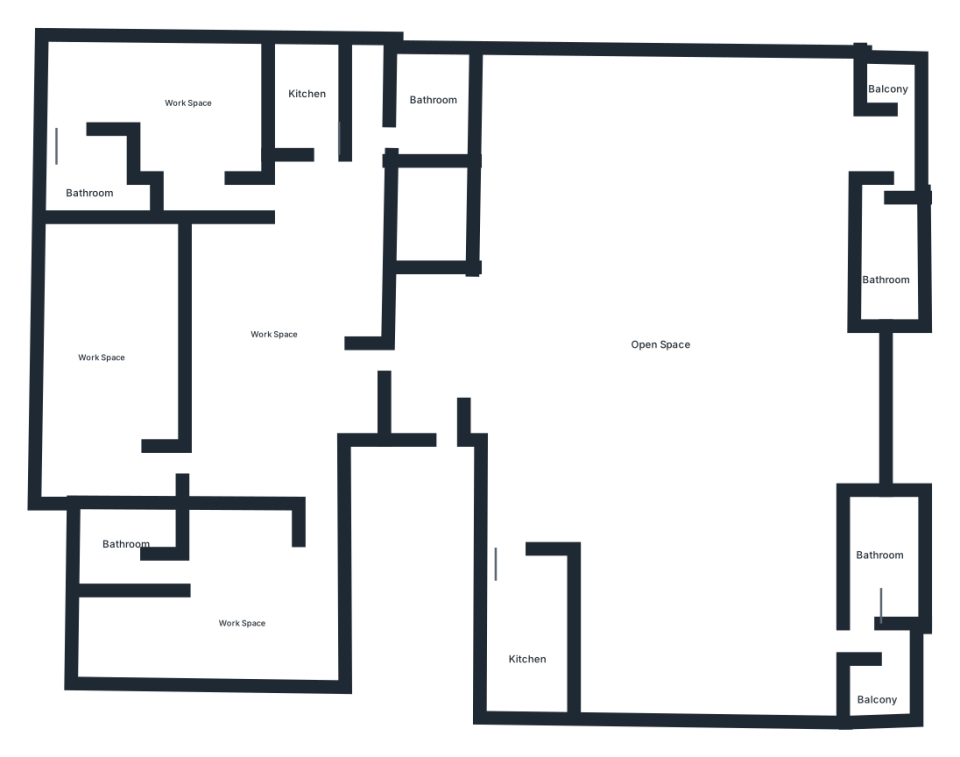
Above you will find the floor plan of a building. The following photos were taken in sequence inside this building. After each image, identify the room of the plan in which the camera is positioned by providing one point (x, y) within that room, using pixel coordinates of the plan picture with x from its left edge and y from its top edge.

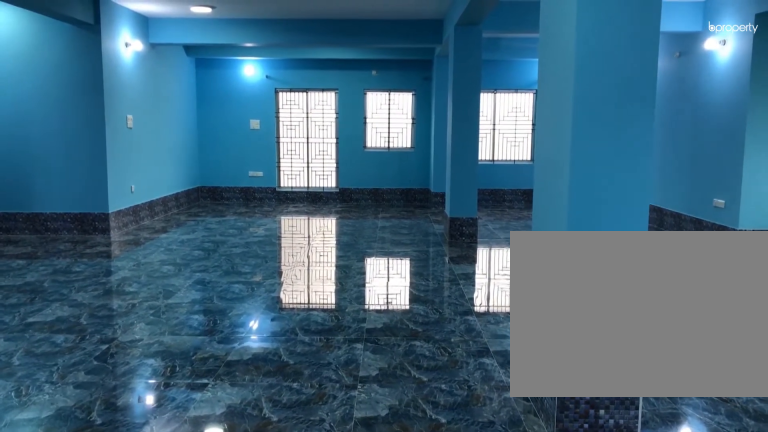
(682, 307)
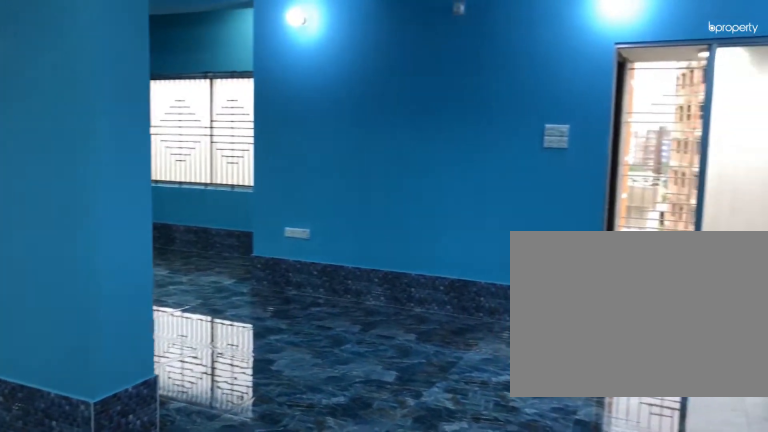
(682, 307)
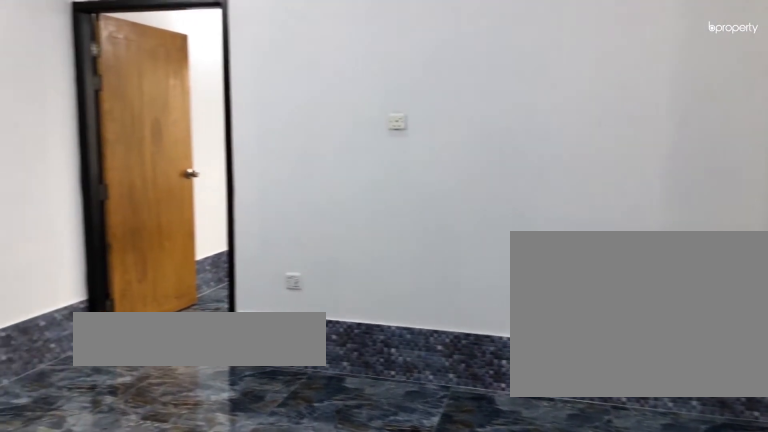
(290, 311)
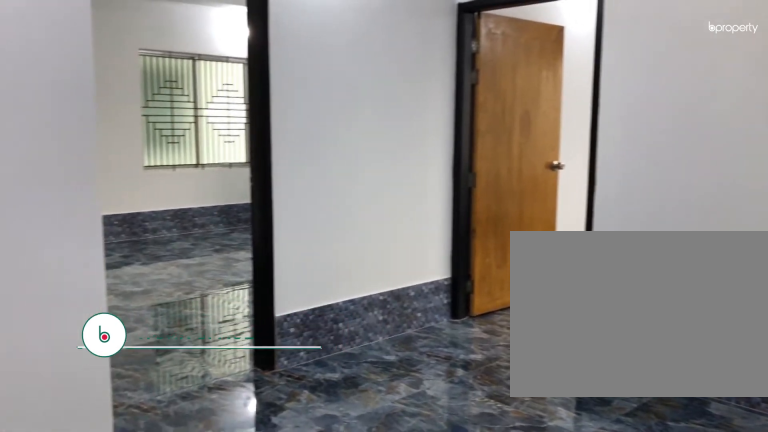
(290, 311)
